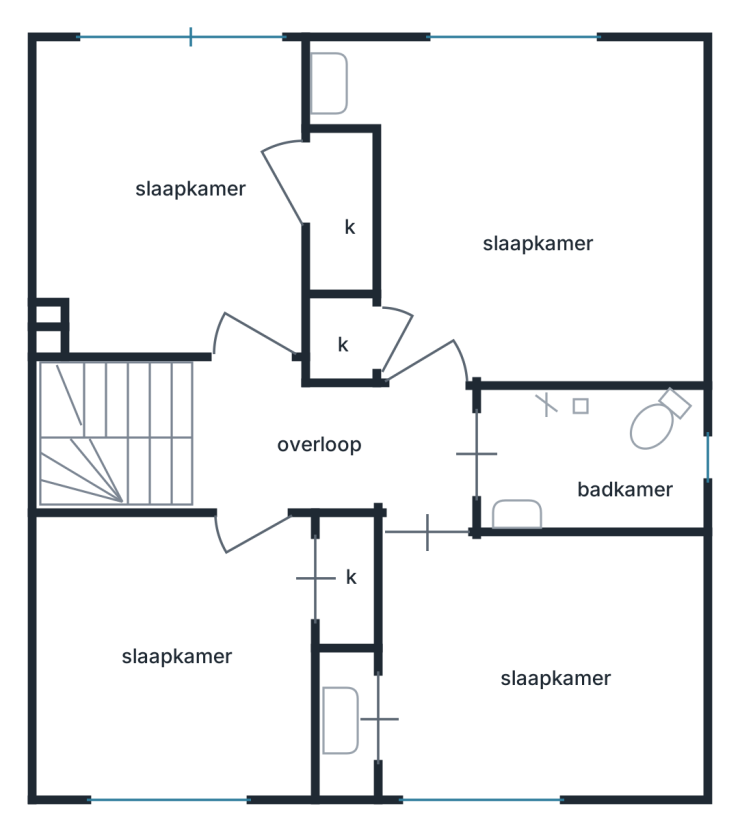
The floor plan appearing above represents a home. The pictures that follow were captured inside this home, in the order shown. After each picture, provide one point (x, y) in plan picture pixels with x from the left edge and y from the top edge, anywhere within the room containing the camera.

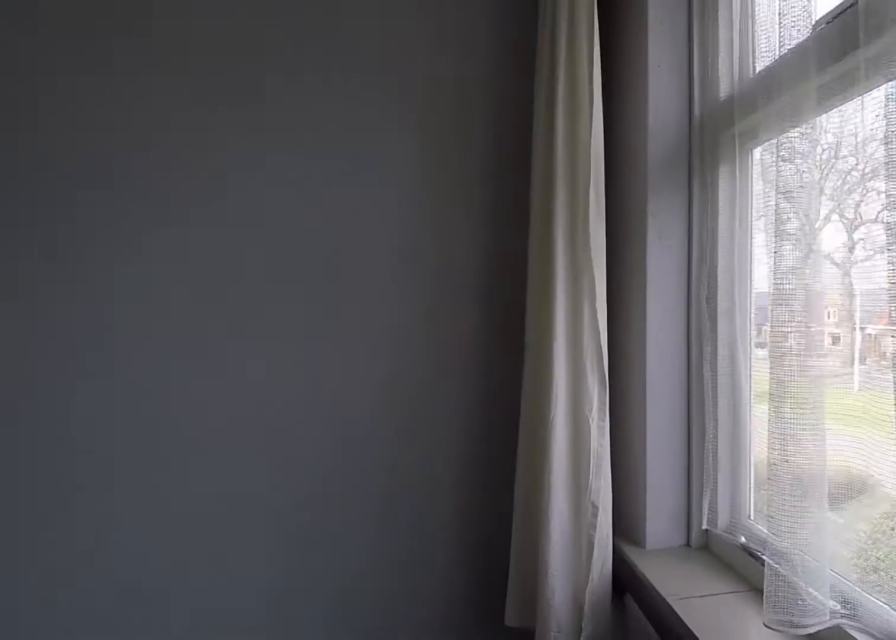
(175, 654)
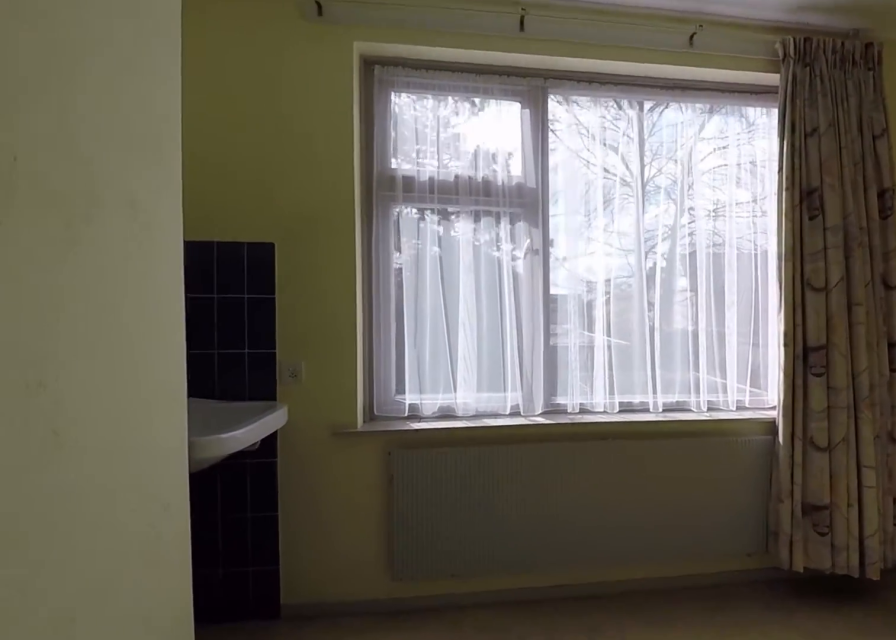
(528, 209)
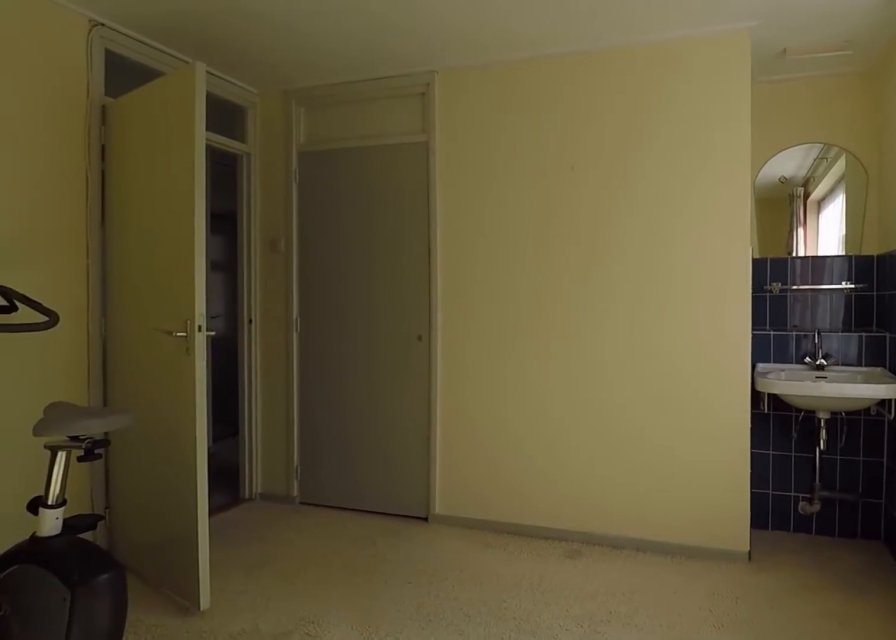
(528, 209)
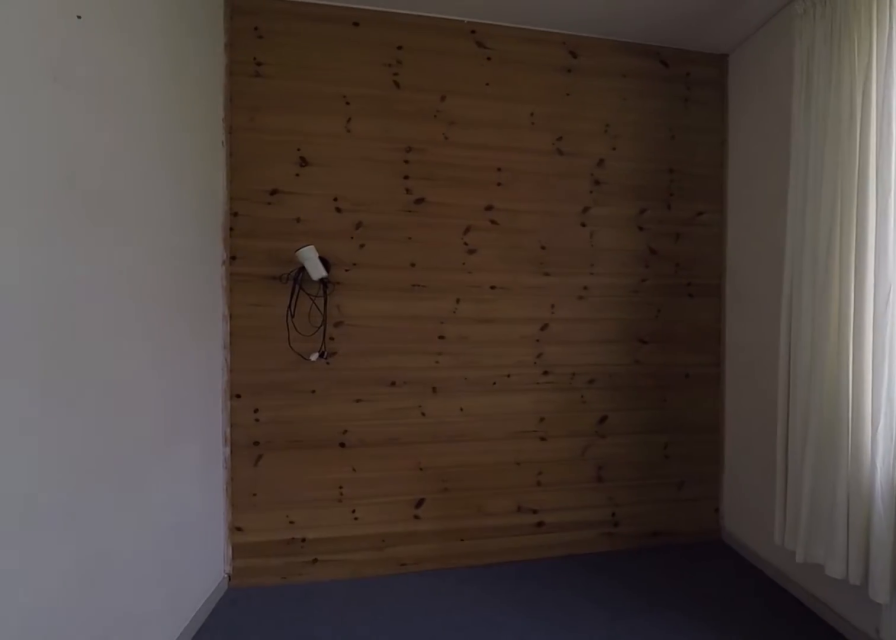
(543, 663)
